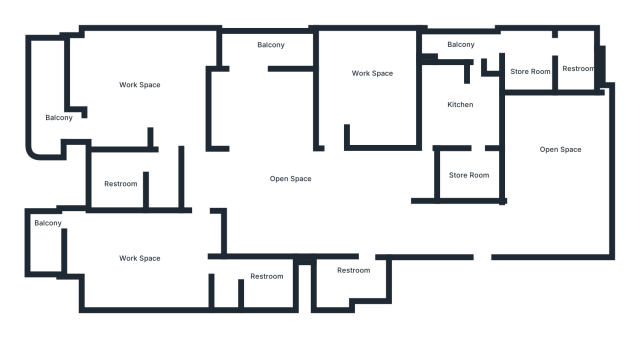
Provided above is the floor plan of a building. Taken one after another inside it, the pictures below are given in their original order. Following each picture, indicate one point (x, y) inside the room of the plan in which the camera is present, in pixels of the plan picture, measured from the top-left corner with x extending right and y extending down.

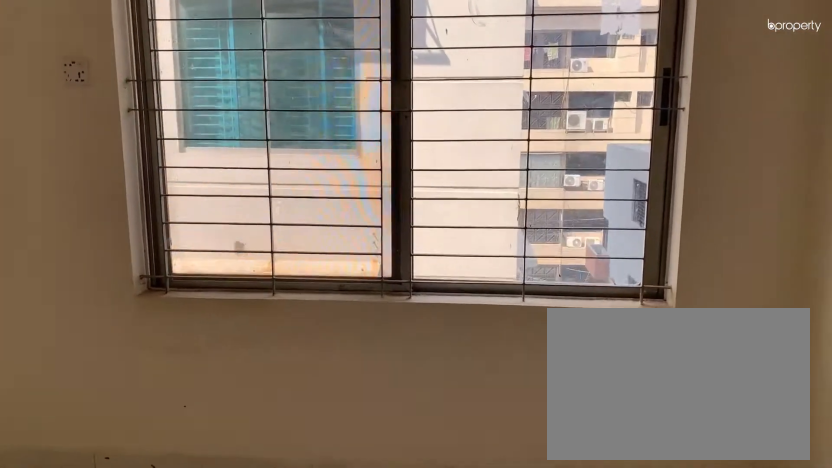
(561, 173)
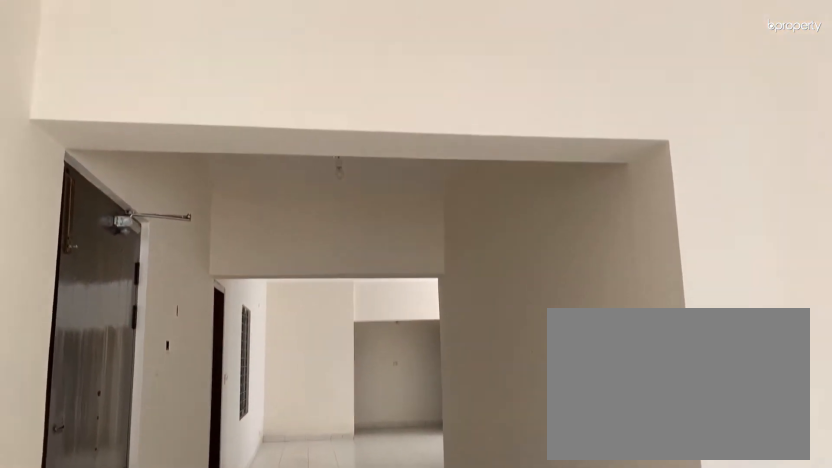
(561, 173)
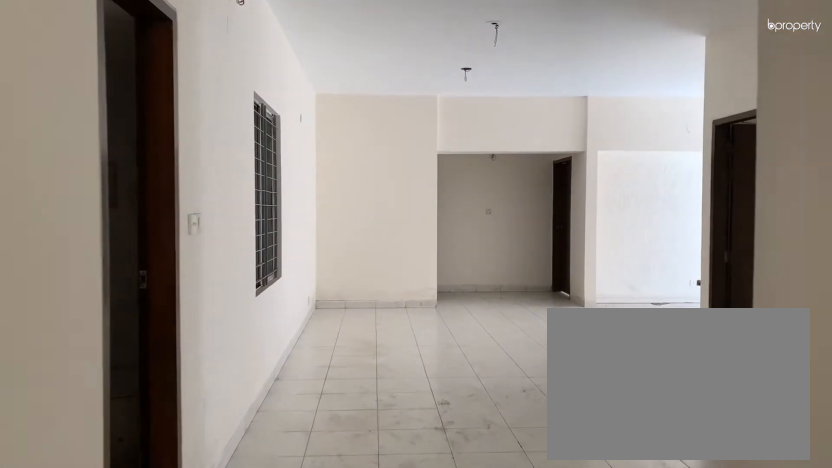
(375, 216)
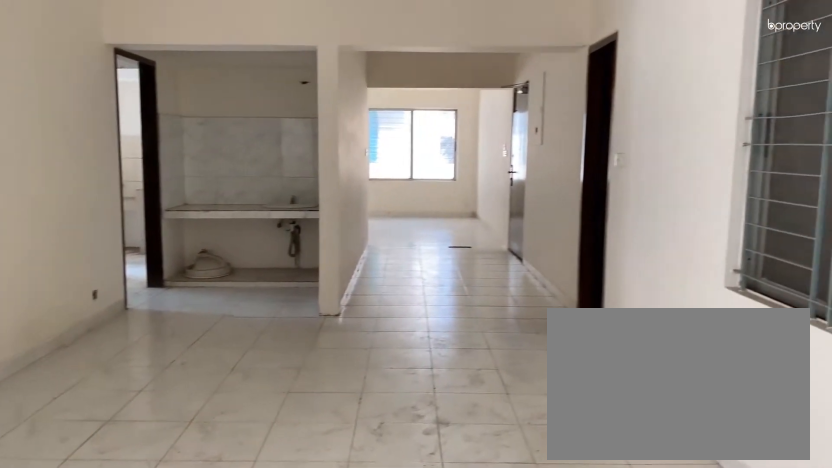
(300, 196)
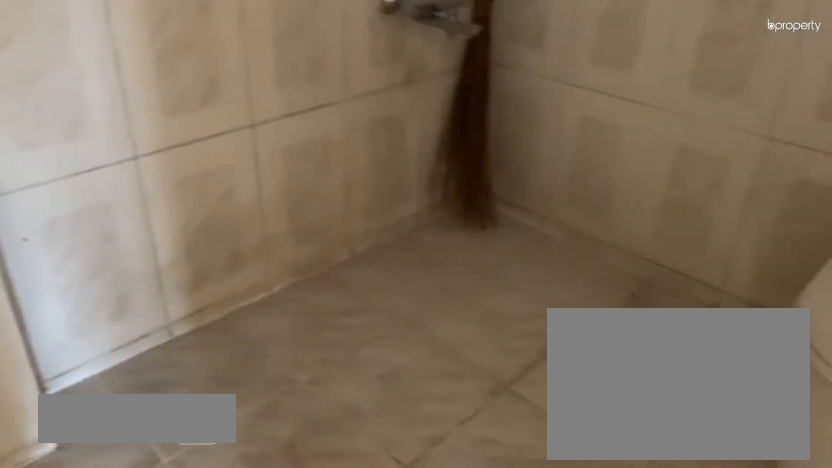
(361, 274)
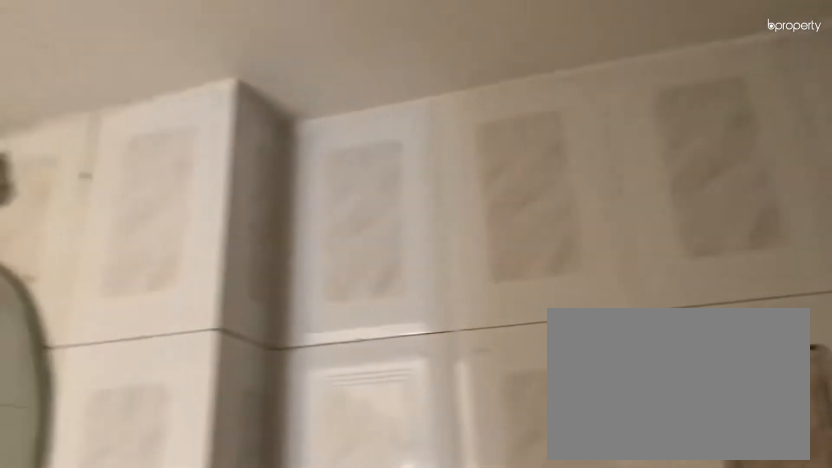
(361, 274)
